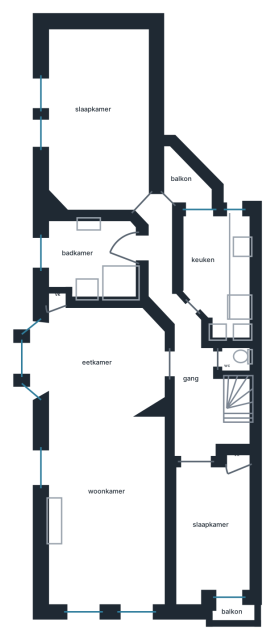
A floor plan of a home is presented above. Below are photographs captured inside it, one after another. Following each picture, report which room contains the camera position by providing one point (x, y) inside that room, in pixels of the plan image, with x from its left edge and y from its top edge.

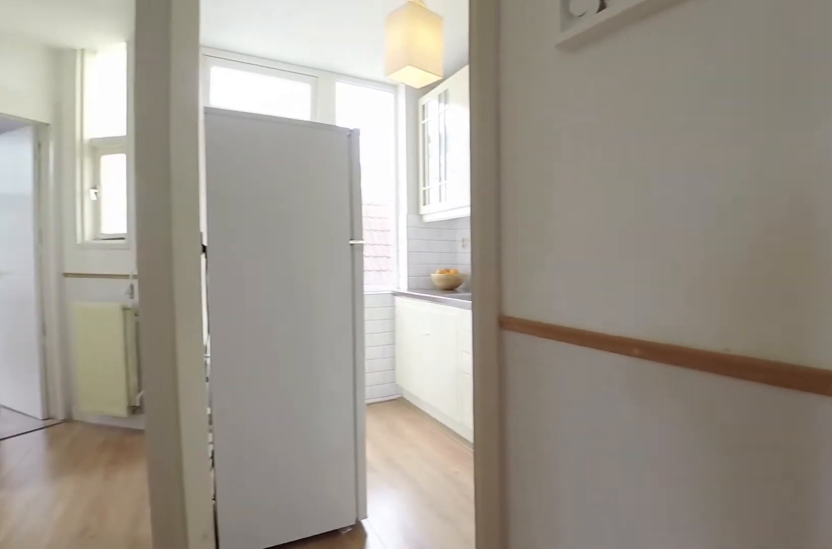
(237, 399)
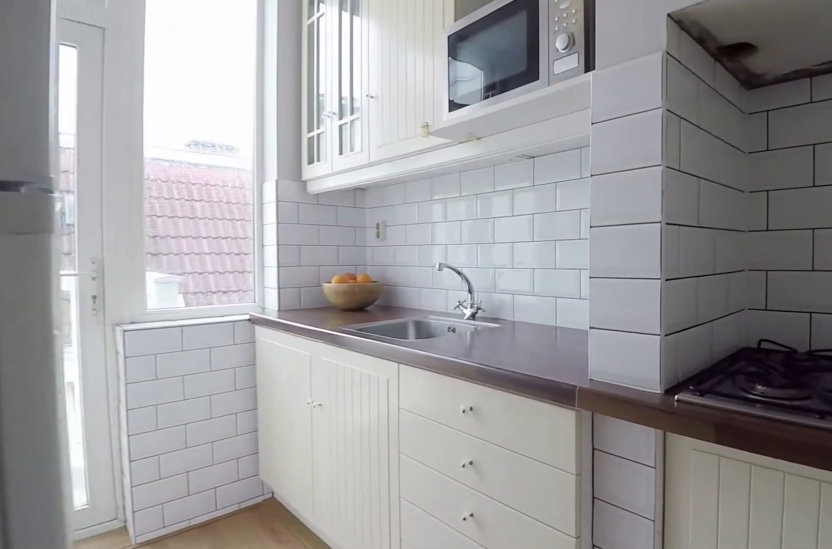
(218, 263)
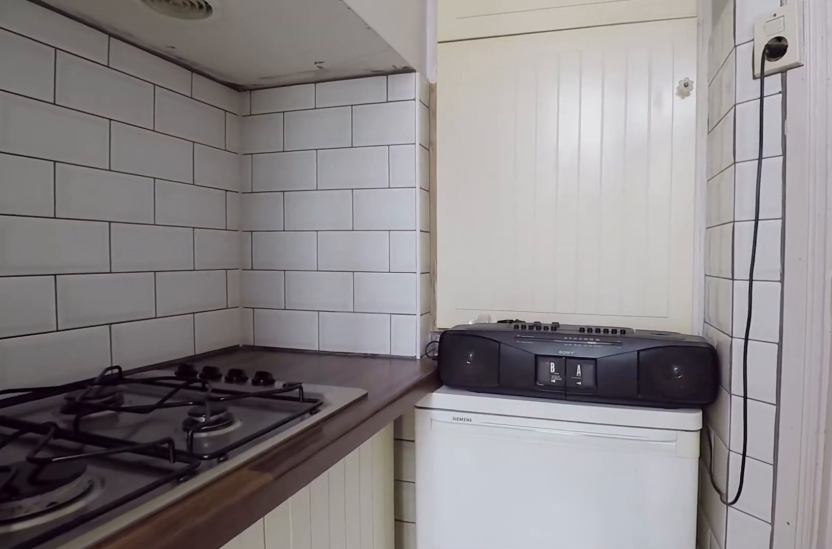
(218, 263)
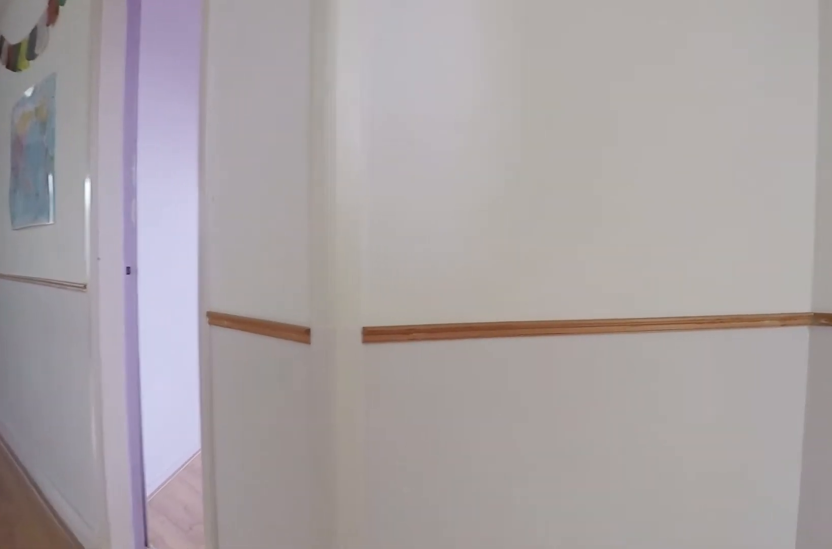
(237, 400)
